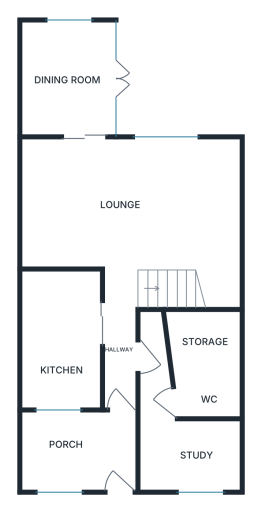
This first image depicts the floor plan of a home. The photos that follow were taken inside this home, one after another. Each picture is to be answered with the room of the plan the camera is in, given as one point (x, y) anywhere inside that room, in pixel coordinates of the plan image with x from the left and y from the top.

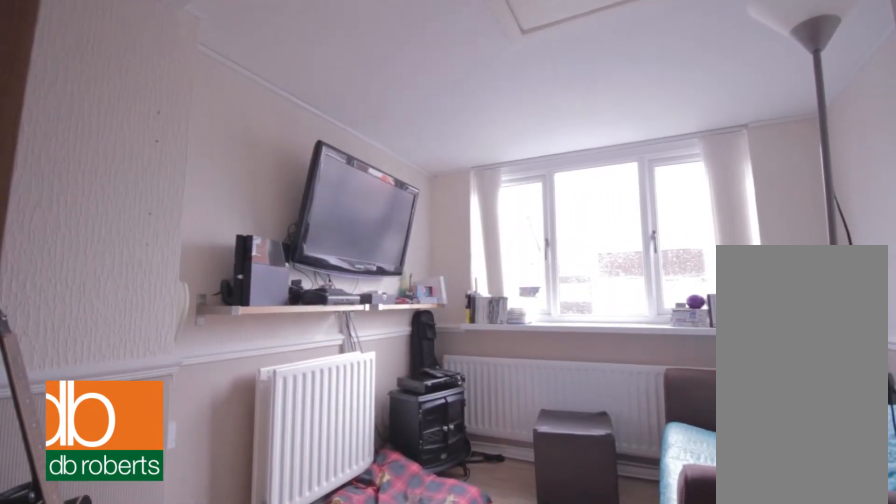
(178, 428)
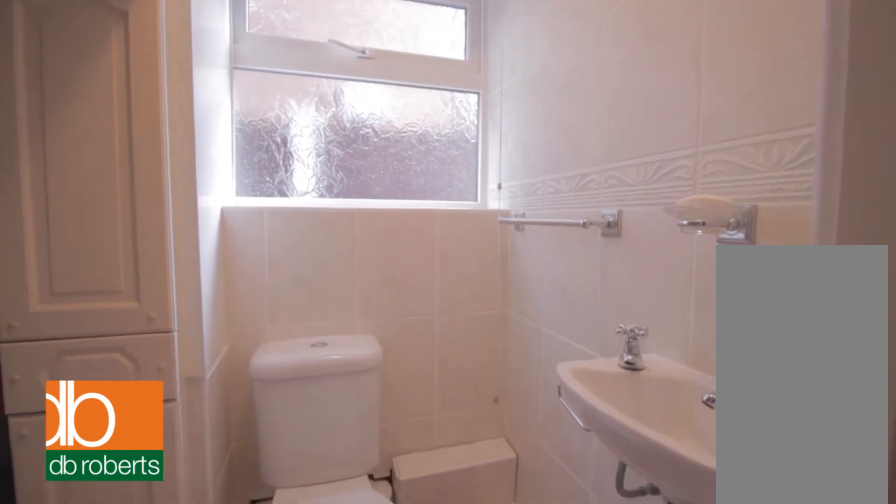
(205, 362)
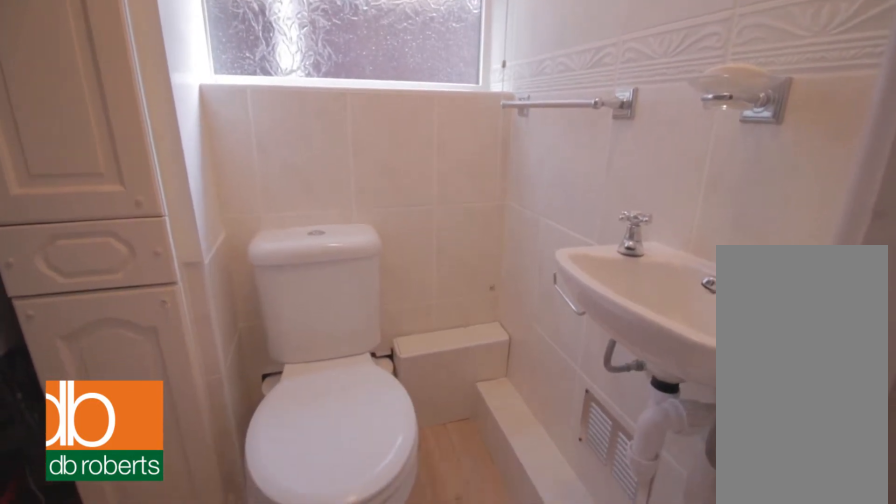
(205, 362)
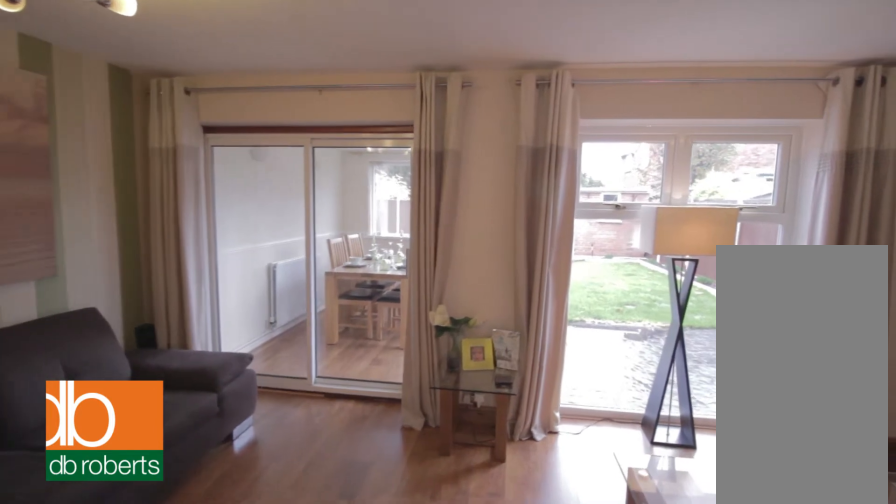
(131, 218)
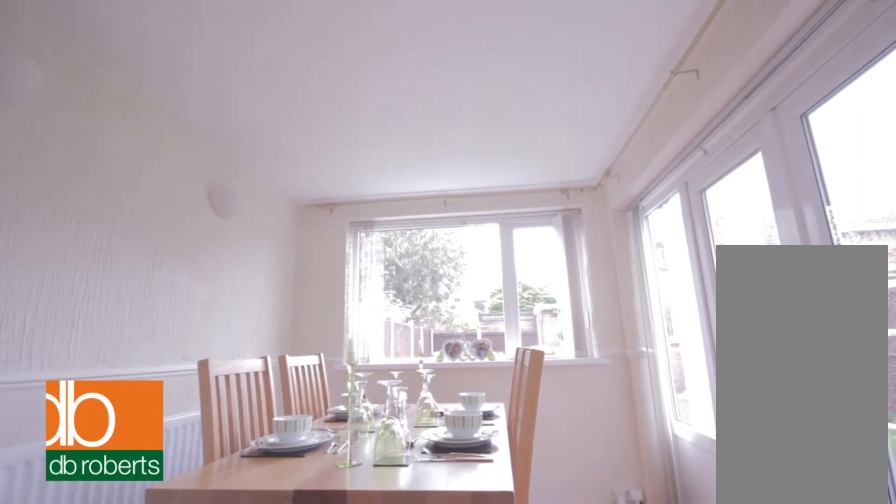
(68, 80)
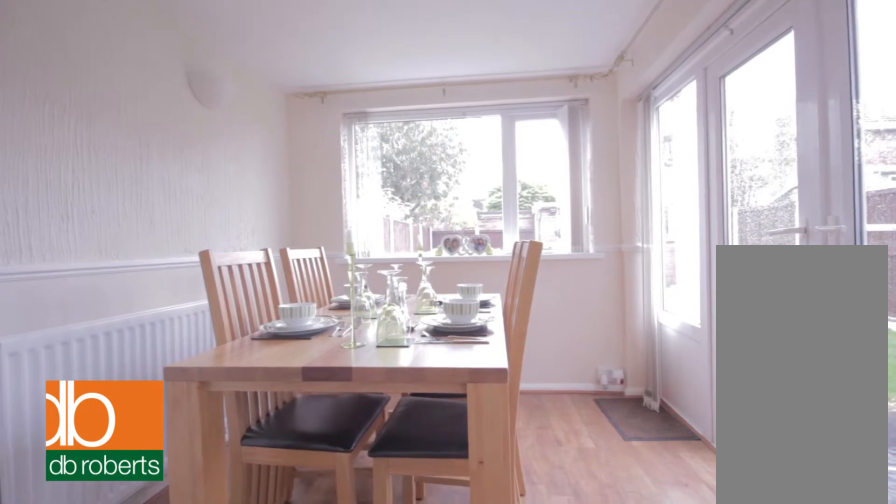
(68, 80)
